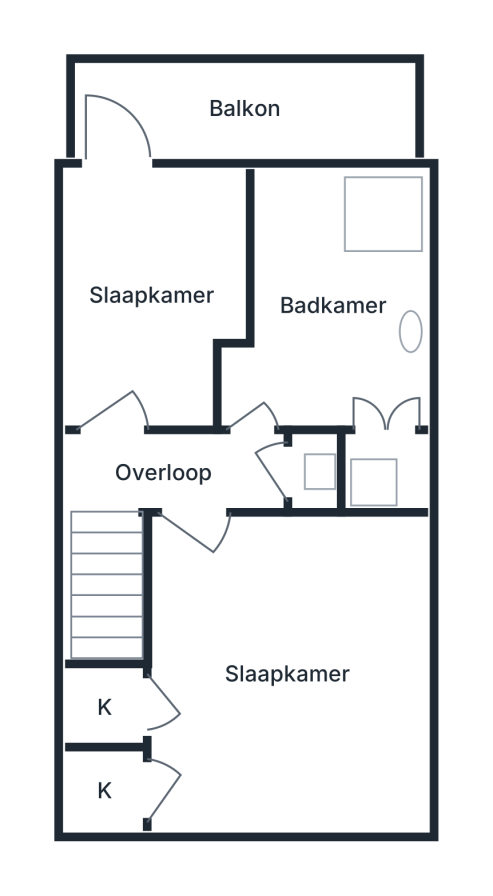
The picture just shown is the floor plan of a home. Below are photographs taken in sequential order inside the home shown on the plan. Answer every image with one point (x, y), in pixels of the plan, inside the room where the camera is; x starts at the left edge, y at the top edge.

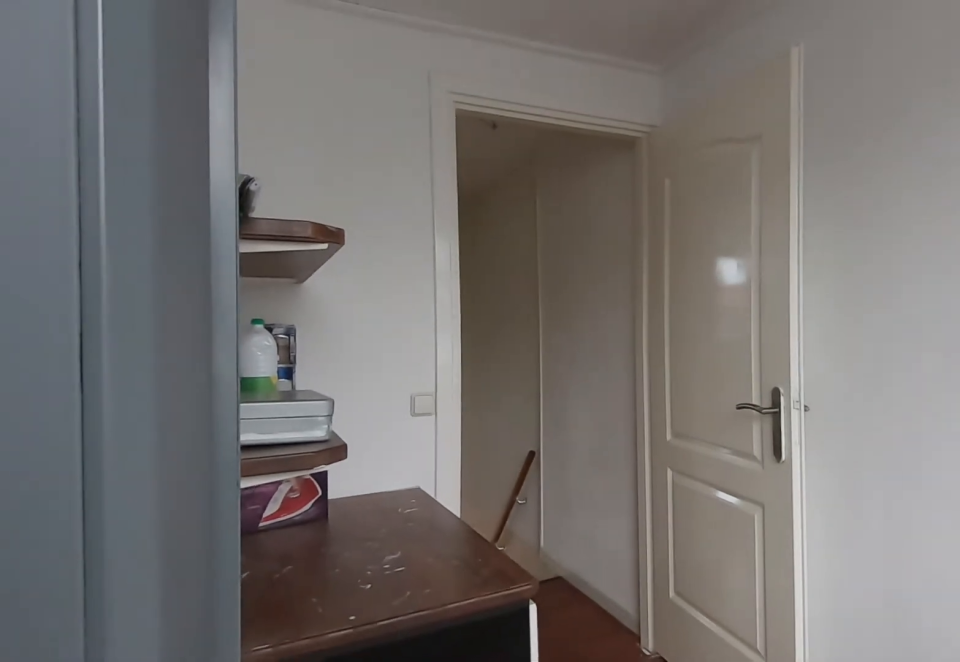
(156, 236)
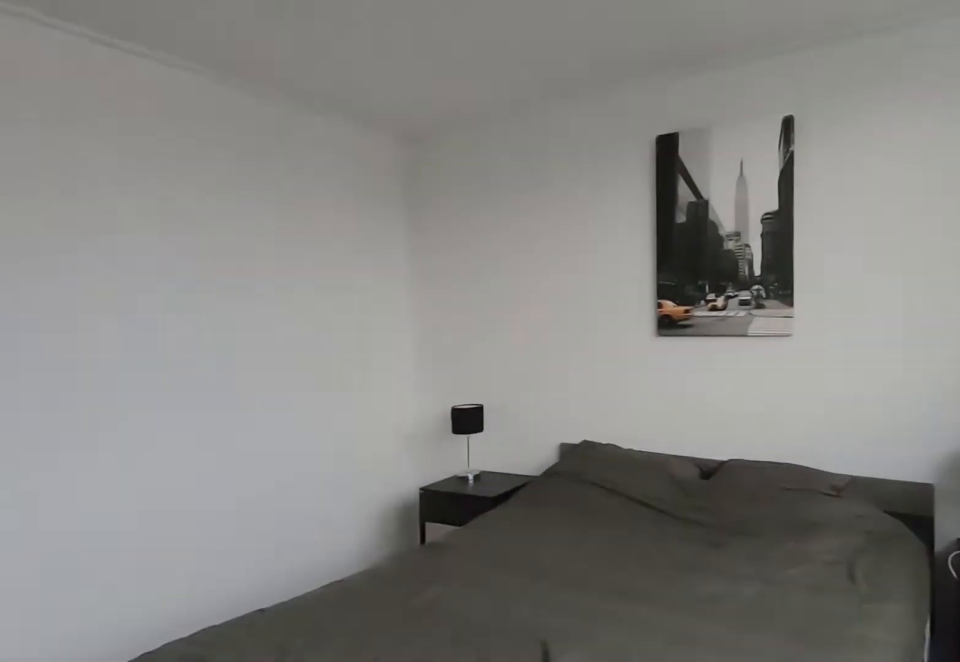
(407, 749)
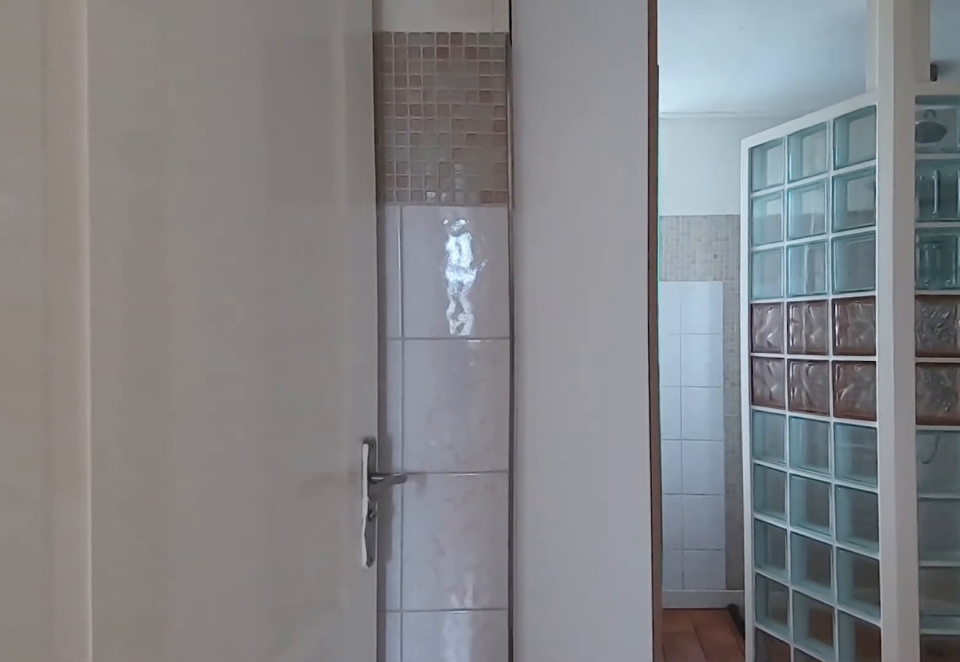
(318, 228)
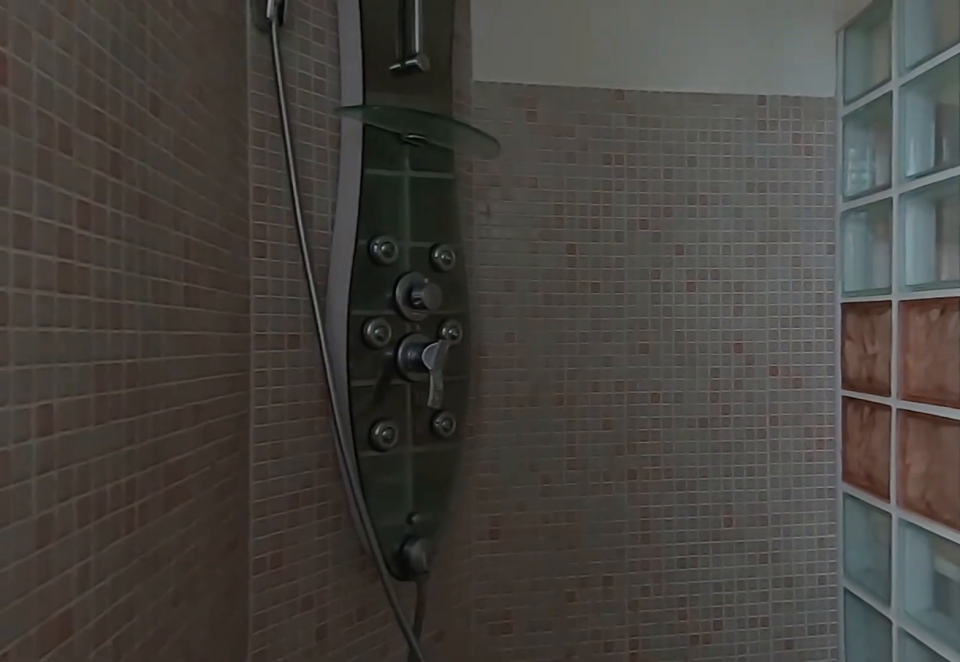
(318, 228)
